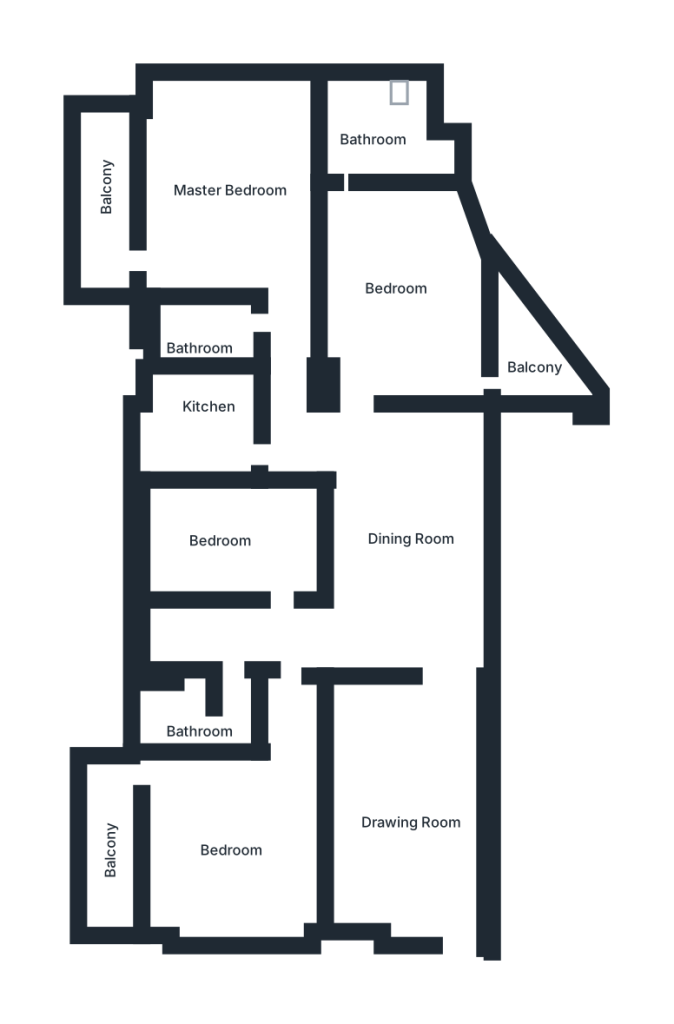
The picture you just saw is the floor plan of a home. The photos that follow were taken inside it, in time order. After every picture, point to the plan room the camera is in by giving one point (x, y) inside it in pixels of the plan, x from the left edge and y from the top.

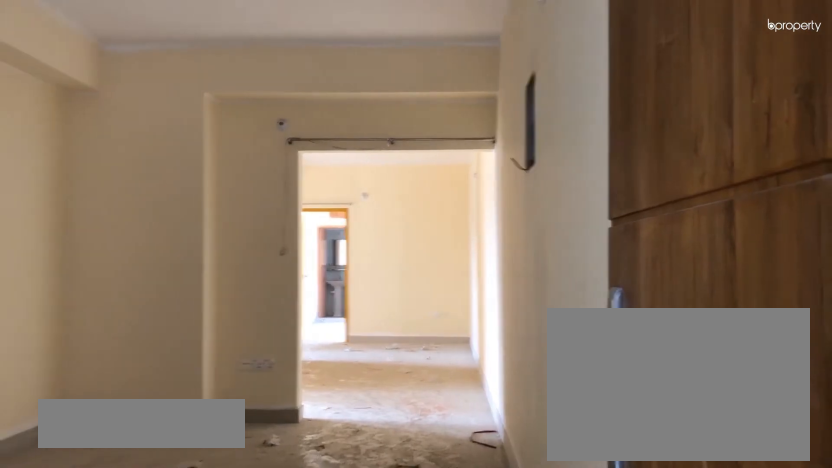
(407, 799)
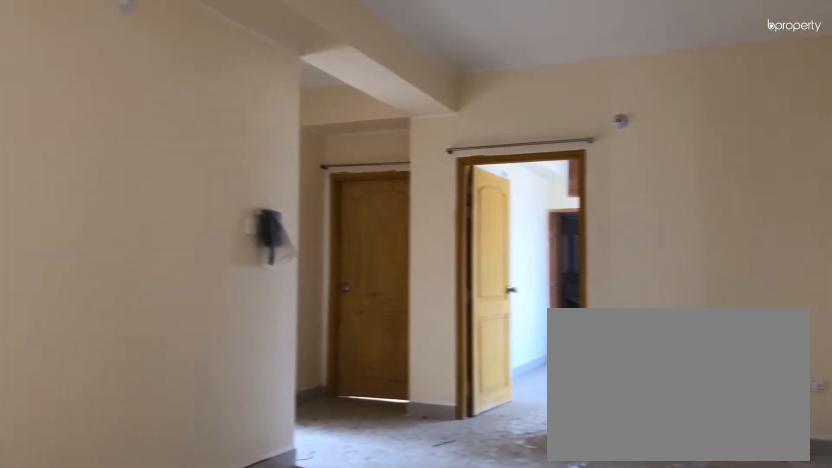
(410, 547)
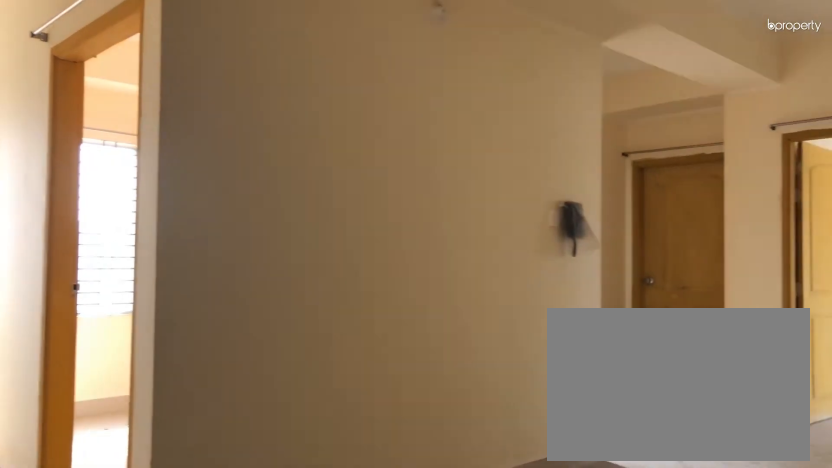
(410, 547)
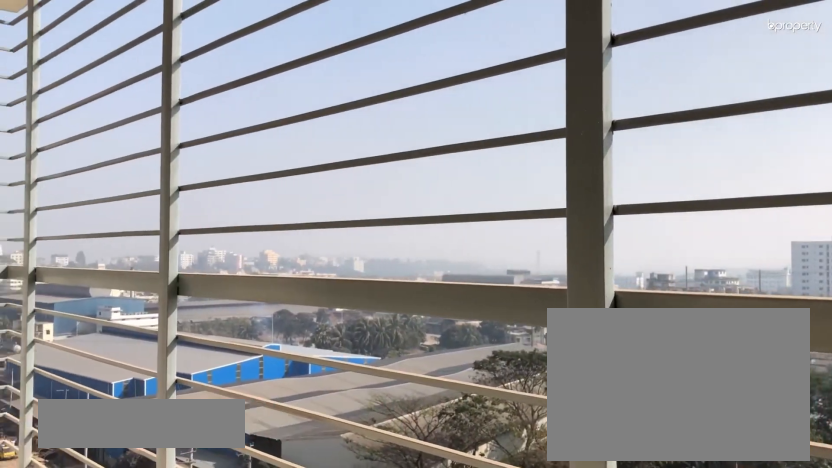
(102, 834)
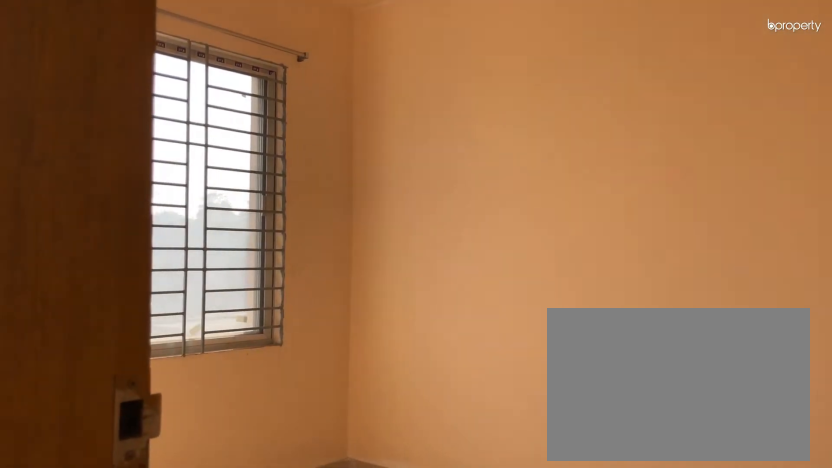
(216, 537)
